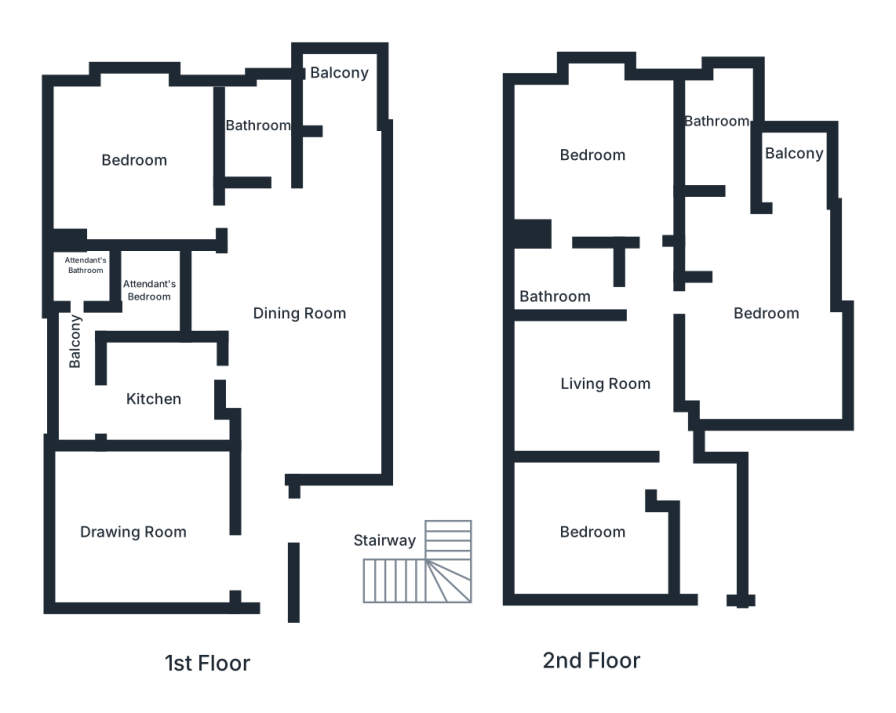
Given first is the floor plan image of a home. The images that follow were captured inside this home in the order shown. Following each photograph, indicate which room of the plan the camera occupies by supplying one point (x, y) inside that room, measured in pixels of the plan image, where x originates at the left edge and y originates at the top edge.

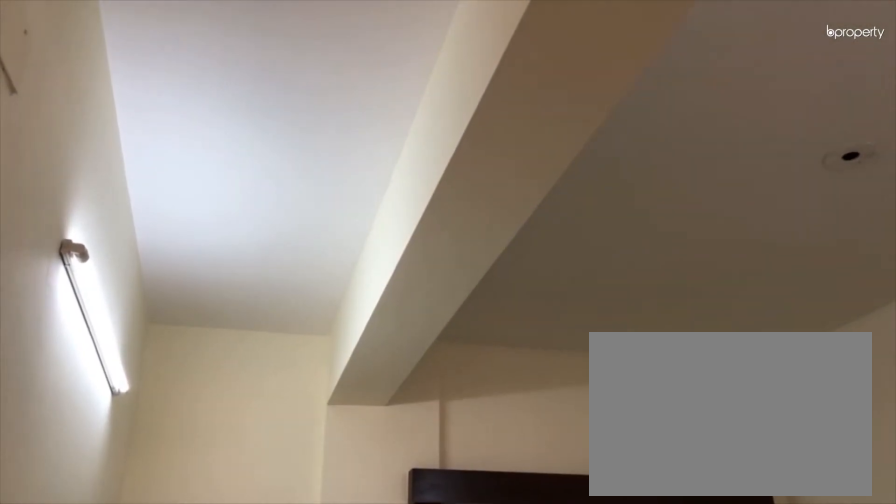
(593, 374)
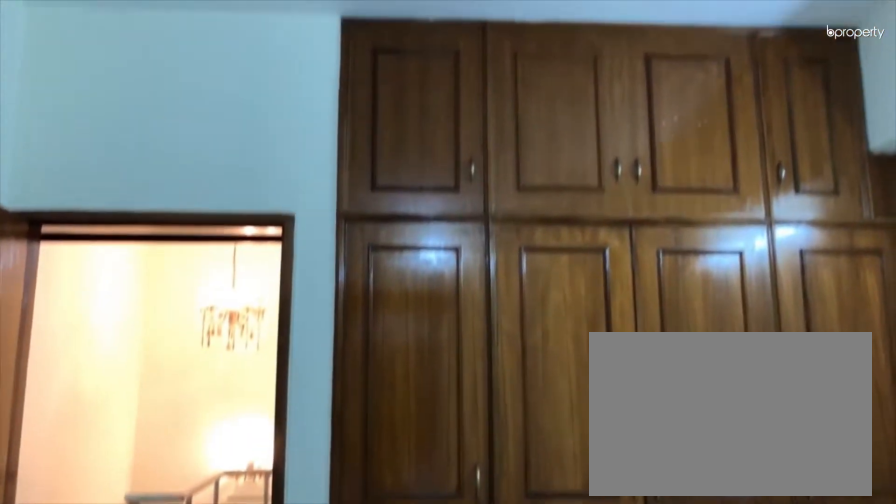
(586, 533)
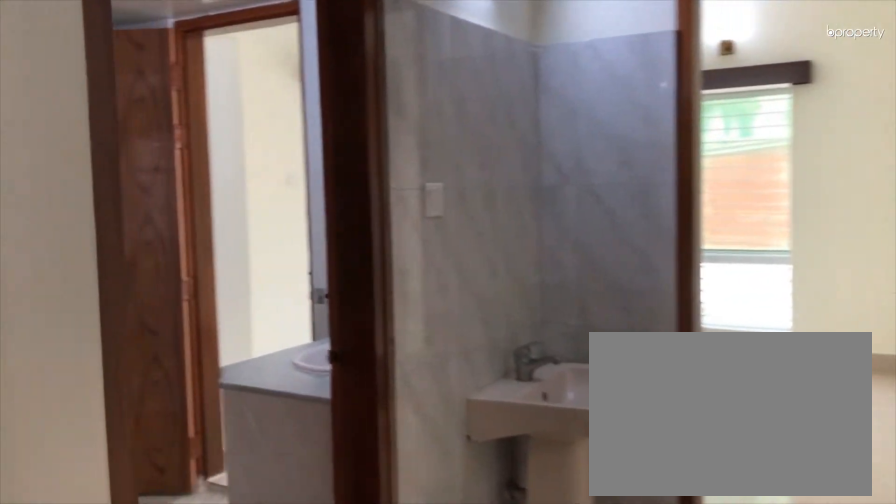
(641, 298)
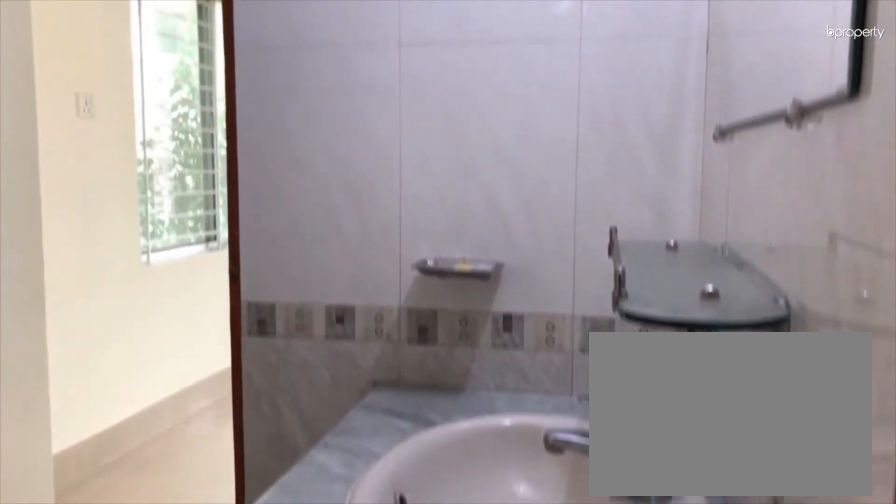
(574, 281)
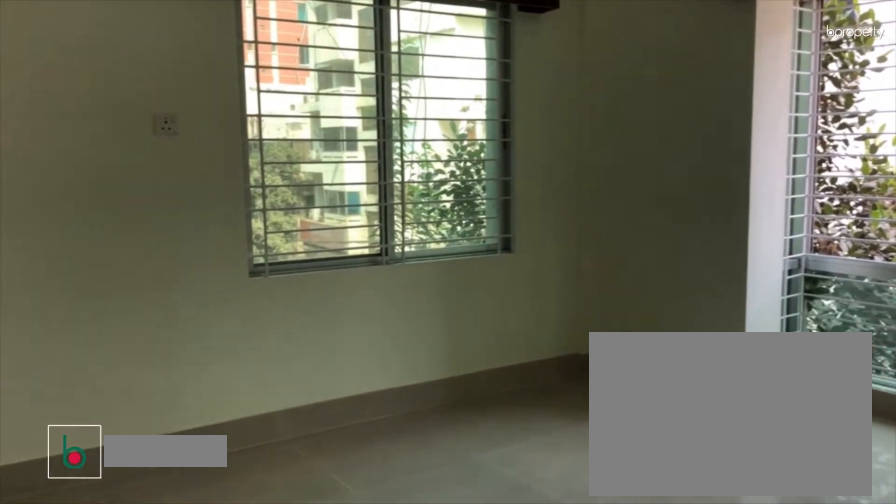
(579, 145)
